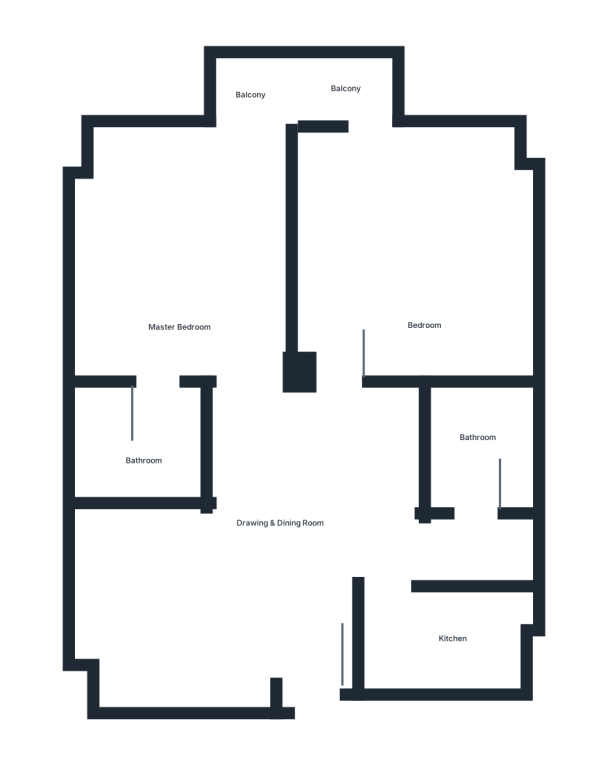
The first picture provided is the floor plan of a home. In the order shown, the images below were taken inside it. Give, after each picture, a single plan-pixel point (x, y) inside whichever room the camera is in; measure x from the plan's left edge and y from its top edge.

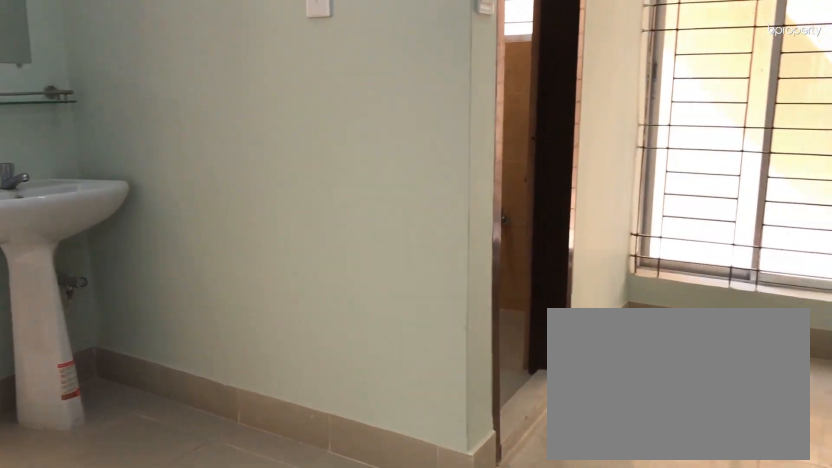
(287, 545)
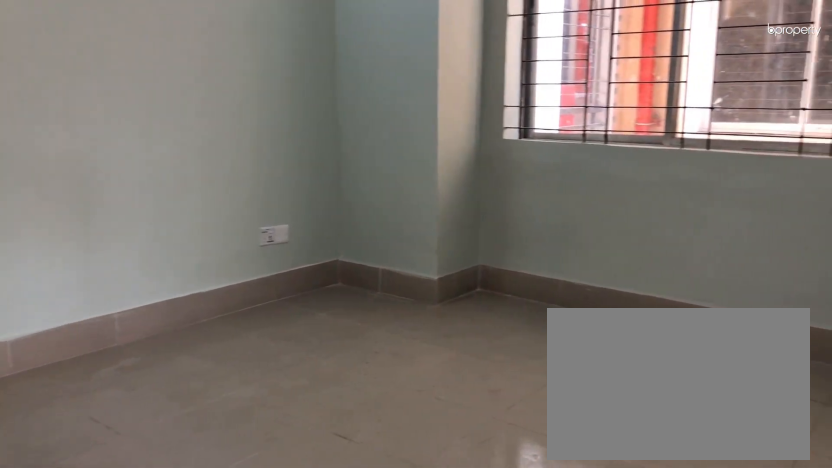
(286, 544)
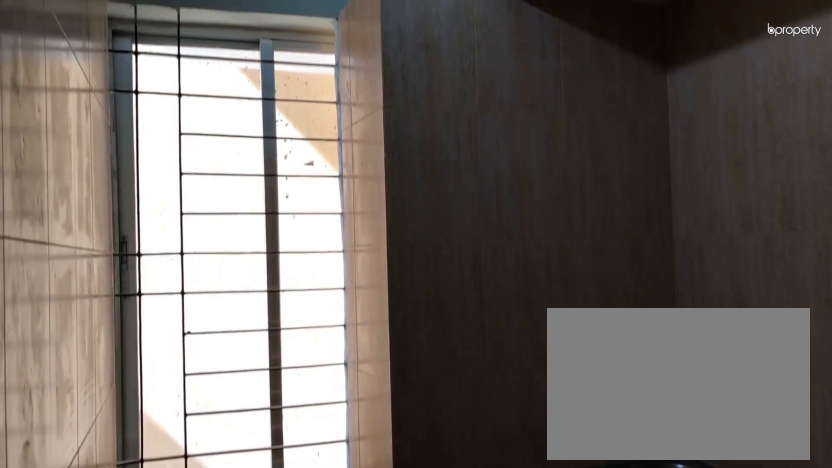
(452, 652)
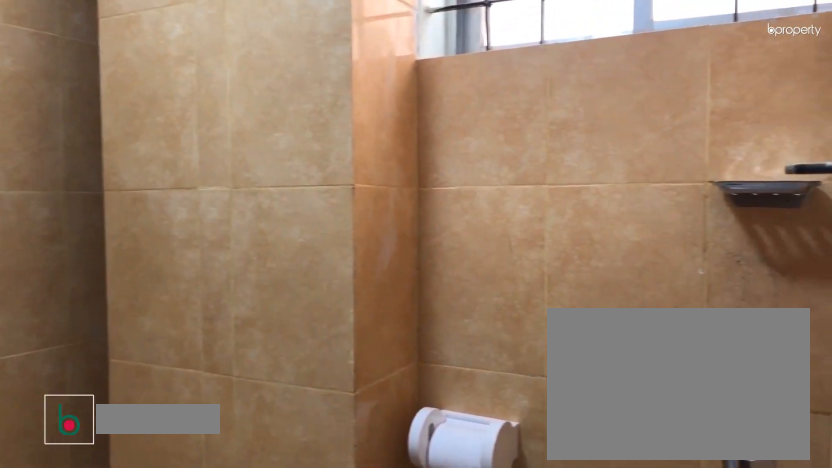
(477, 447)
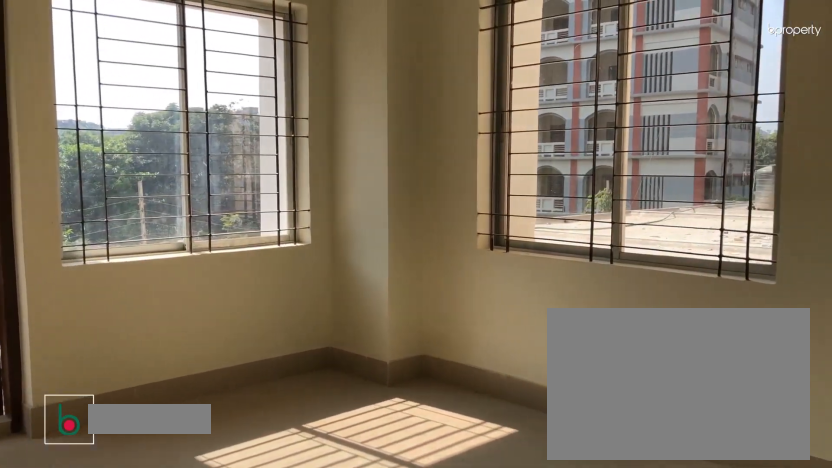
(422, 256)
